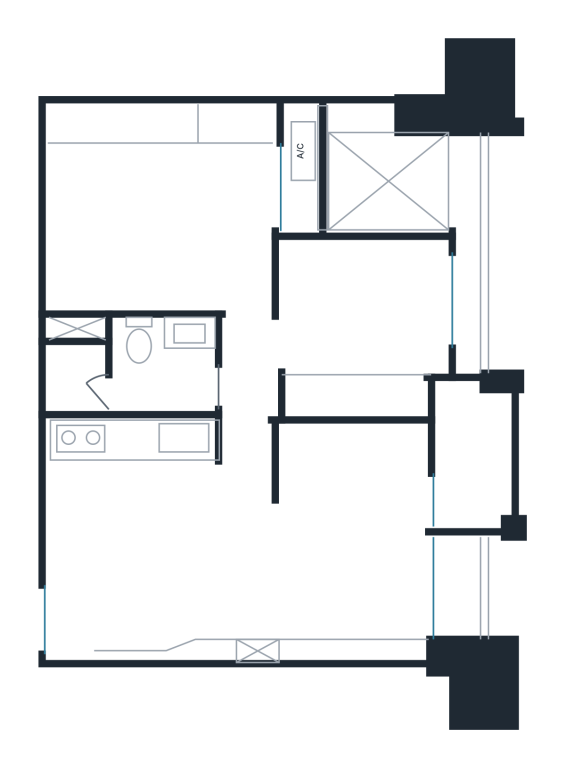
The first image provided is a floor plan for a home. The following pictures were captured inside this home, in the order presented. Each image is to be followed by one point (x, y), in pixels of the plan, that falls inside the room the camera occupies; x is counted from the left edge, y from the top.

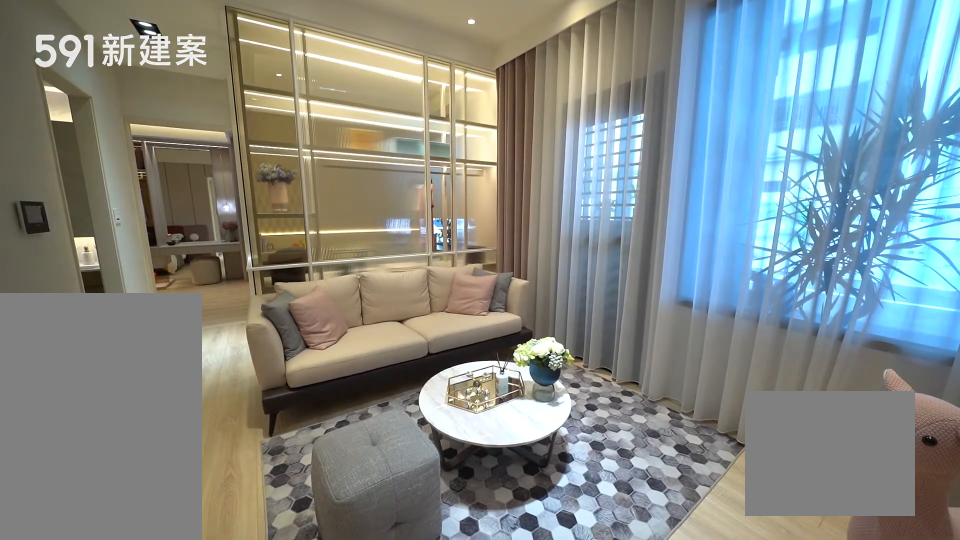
(327, 542)
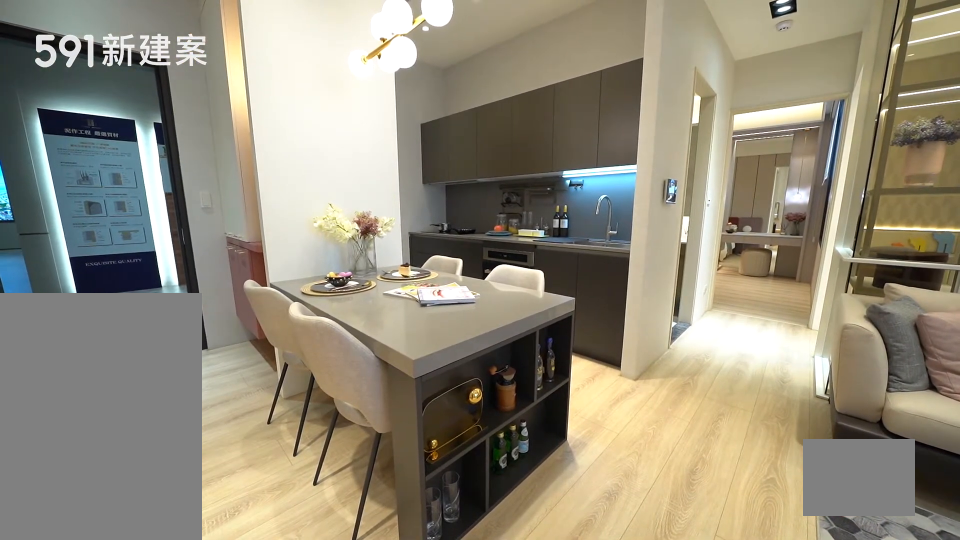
(130, 534)
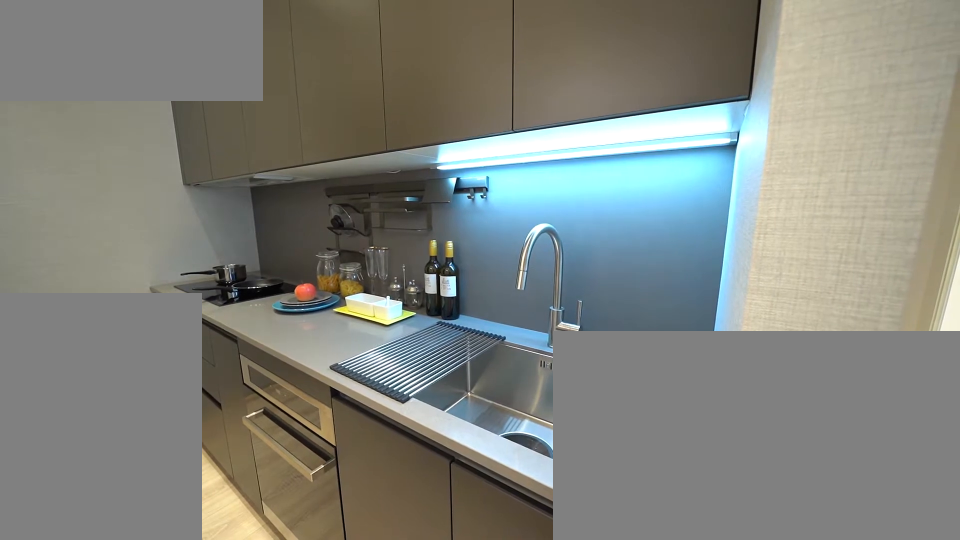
(124, 449)
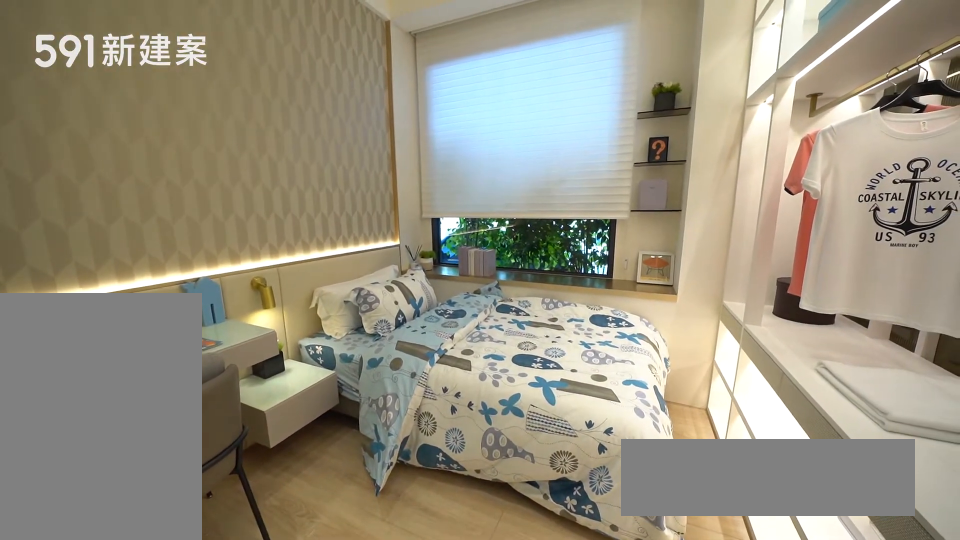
(368, 326)
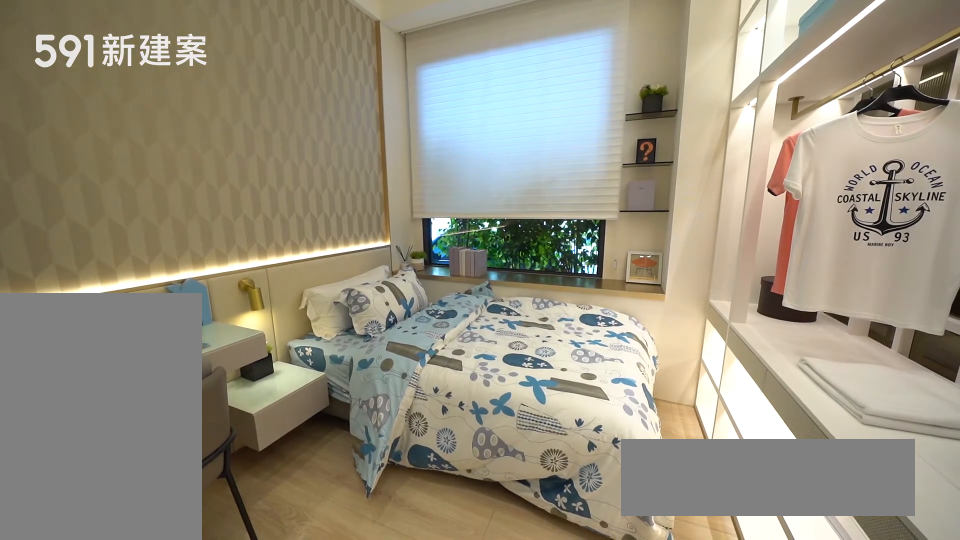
(368, 326)
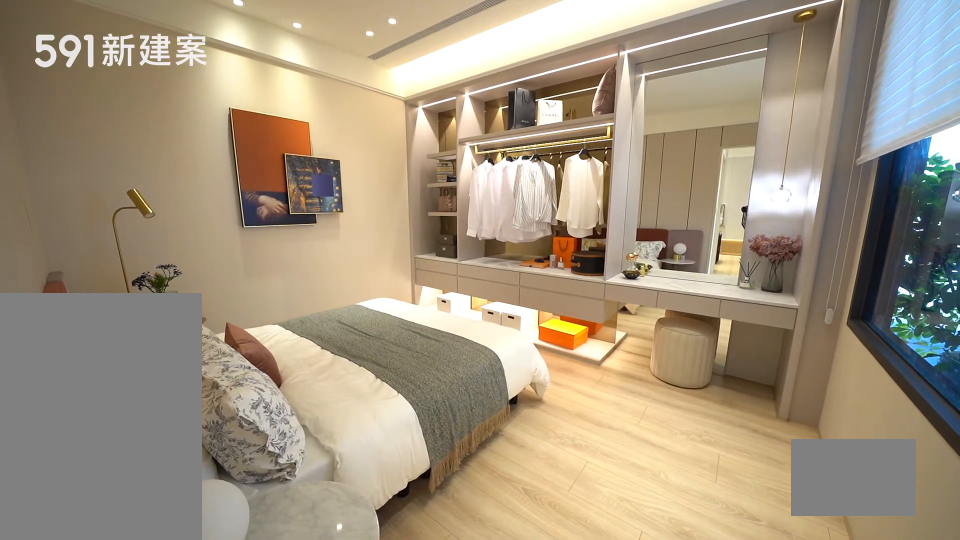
(159, 205)
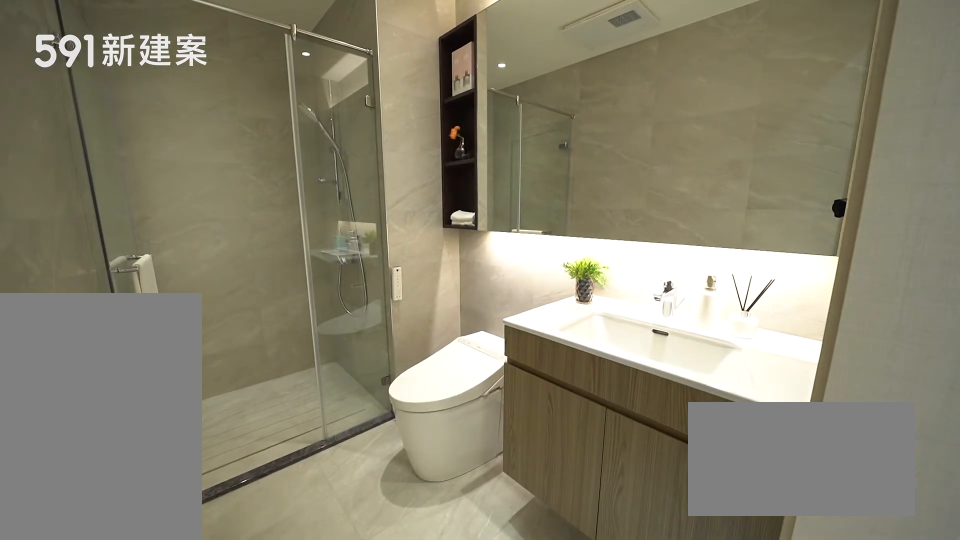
(125, 365)
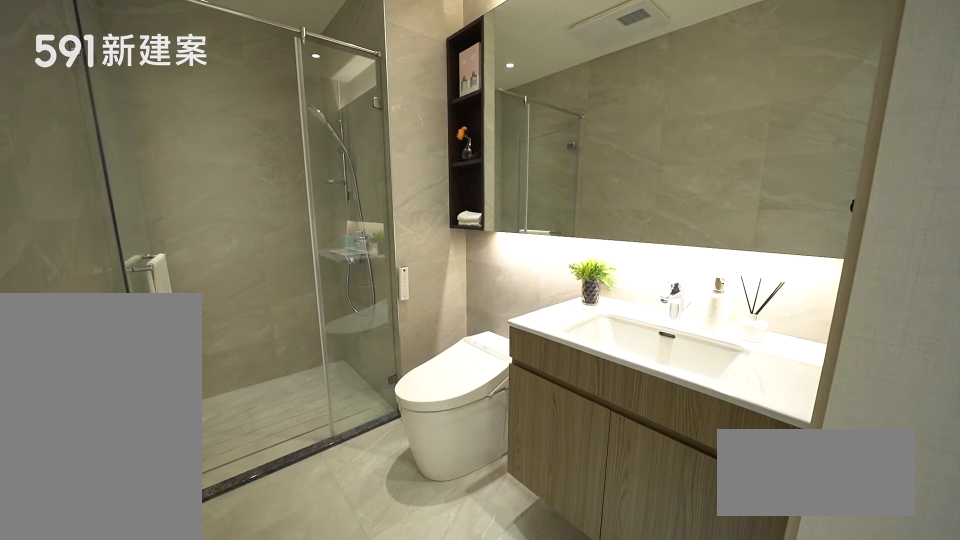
(125, 365)
